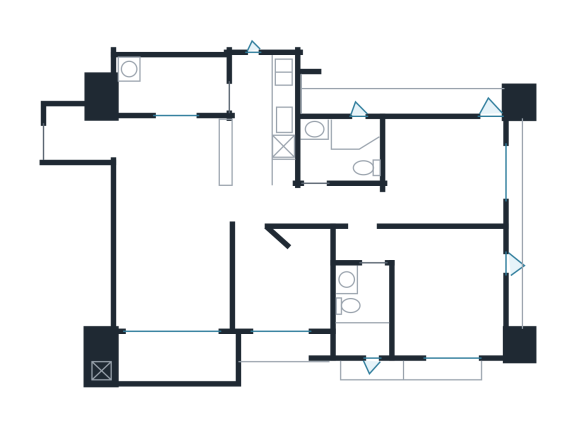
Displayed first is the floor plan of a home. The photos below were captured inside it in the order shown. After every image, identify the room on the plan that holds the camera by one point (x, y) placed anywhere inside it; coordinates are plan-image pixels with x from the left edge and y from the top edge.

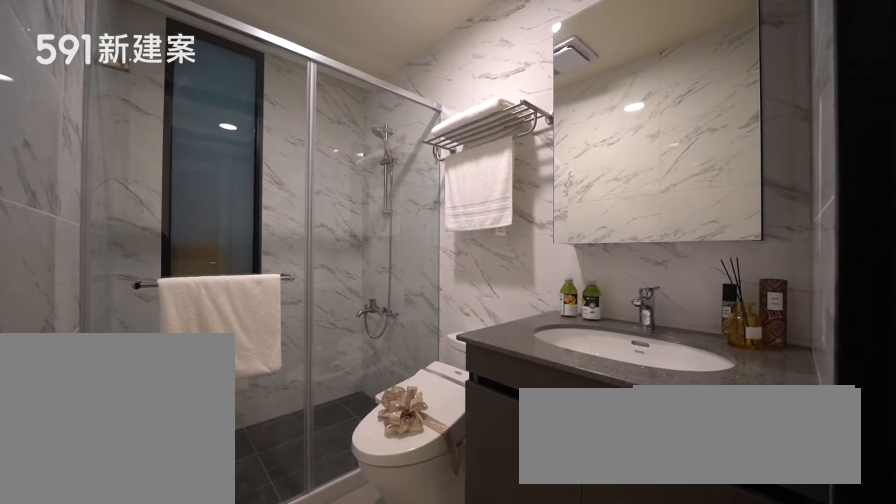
(360, 313)
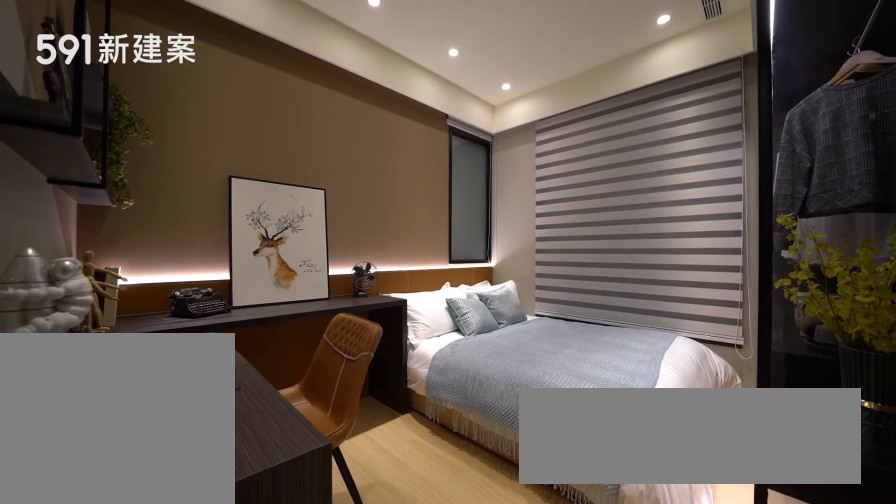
(447, 168)
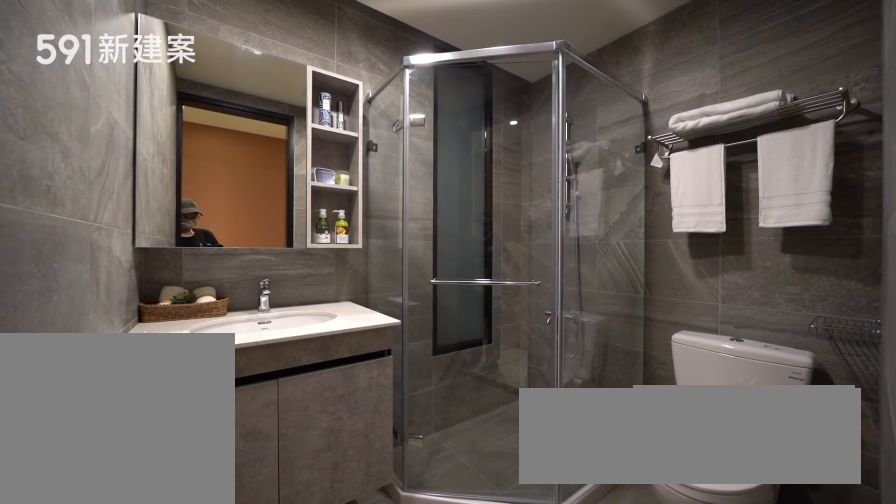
(345, 149)
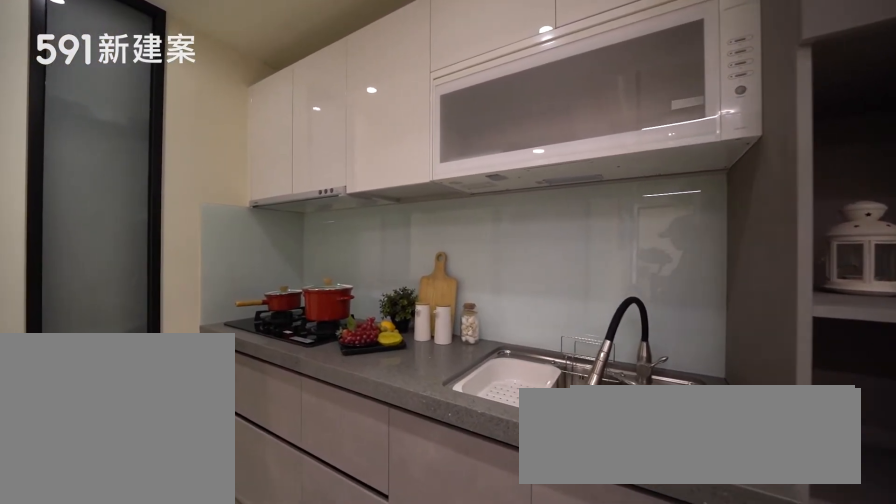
(264, 115)
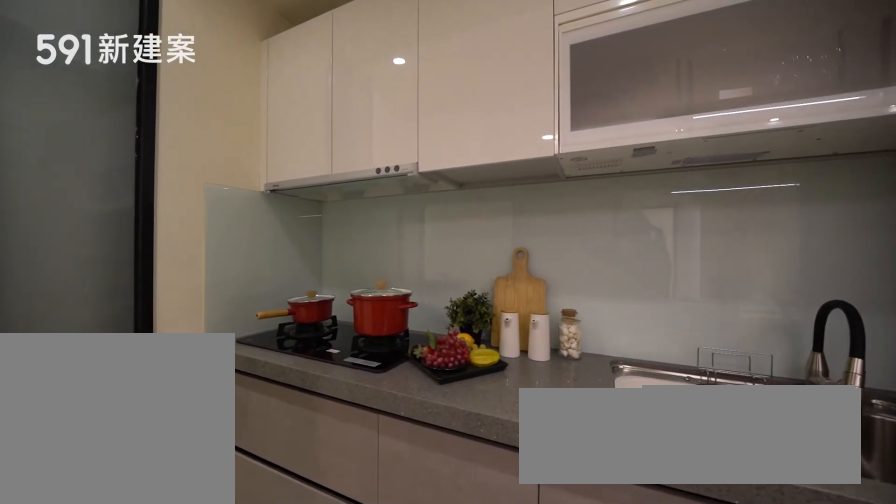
(264, 115)
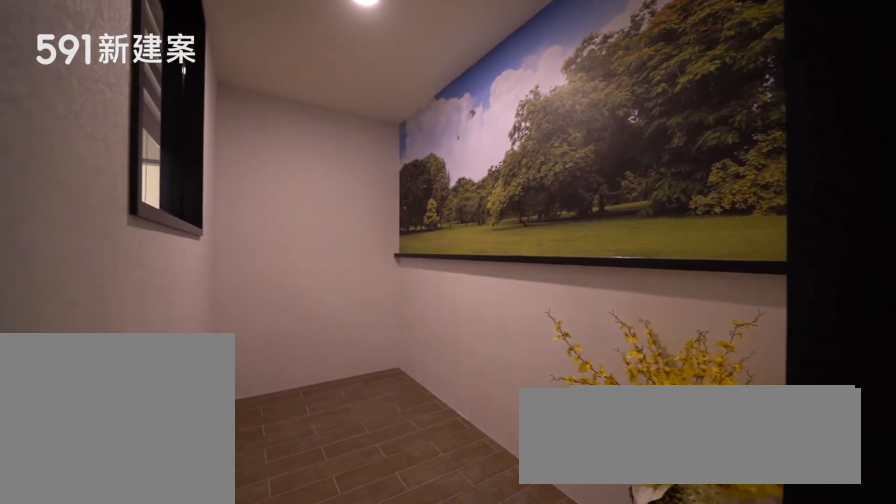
(168, 84)
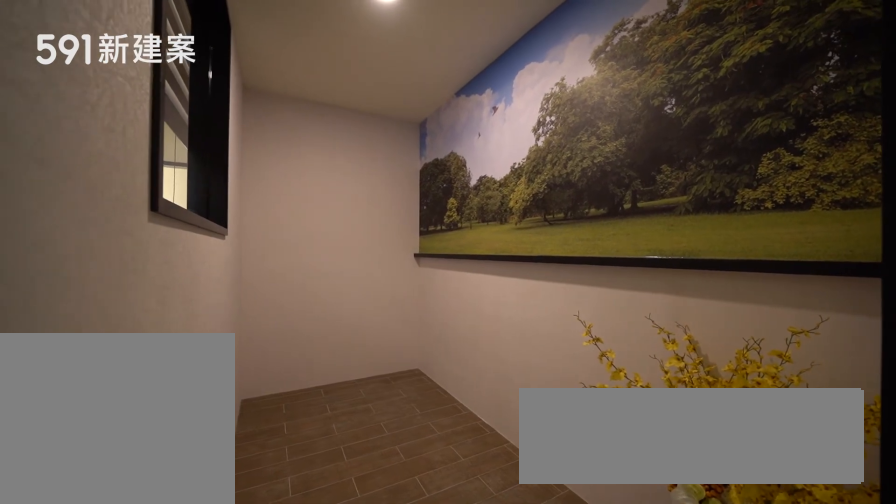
(168, 84)
